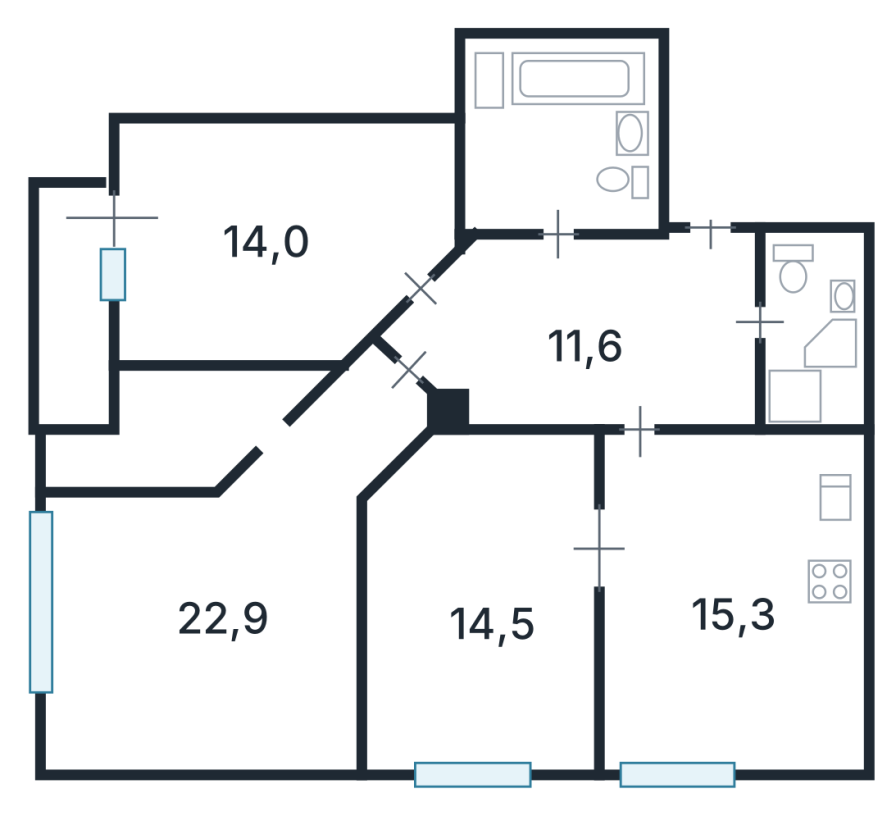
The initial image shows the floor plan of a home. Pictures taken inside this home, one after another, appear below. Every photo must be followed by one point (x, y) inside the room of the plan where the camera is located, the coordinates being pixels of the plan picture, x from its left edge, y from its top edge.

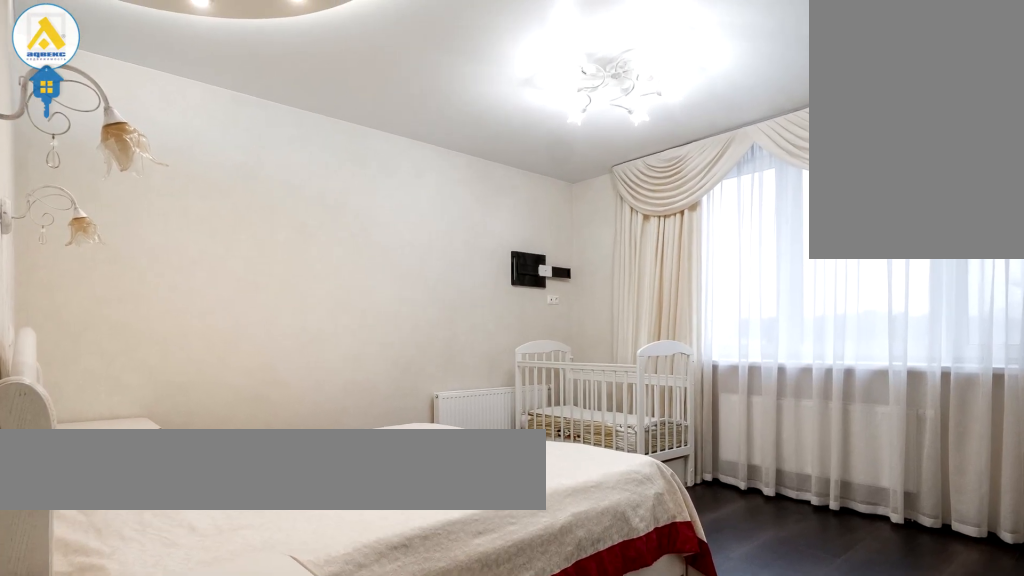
(202, 561)
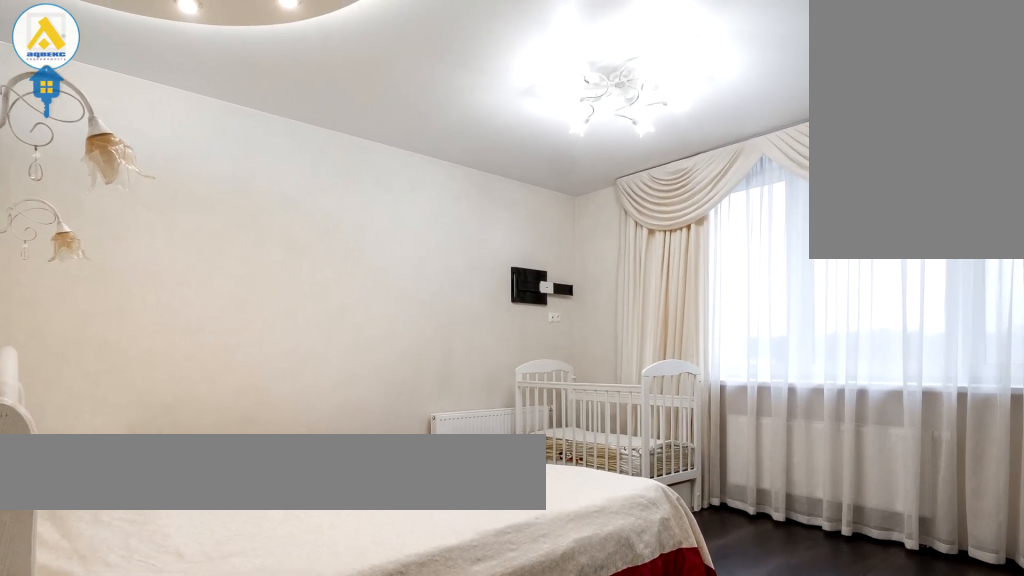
(208, 601)
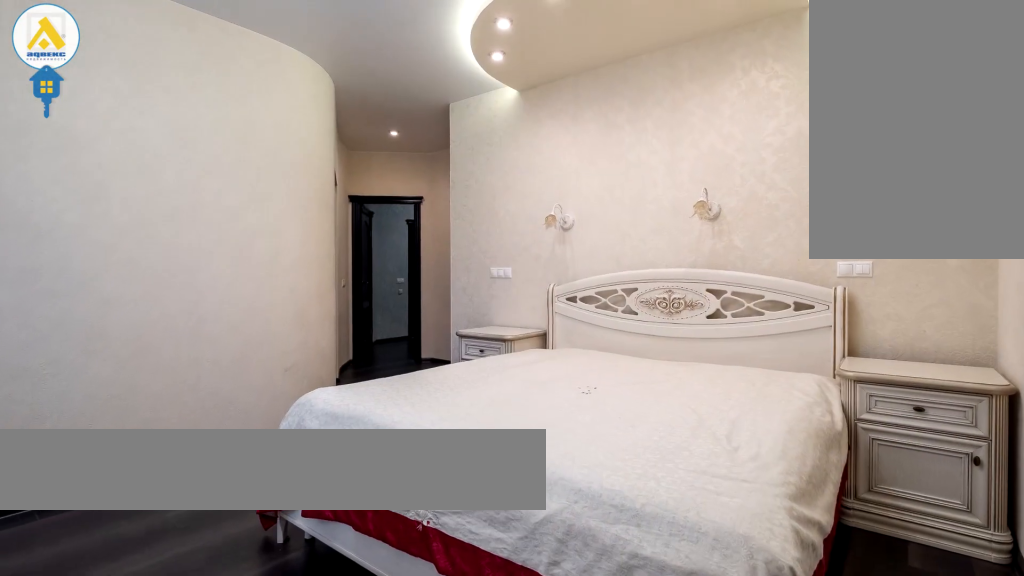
(211, 626)
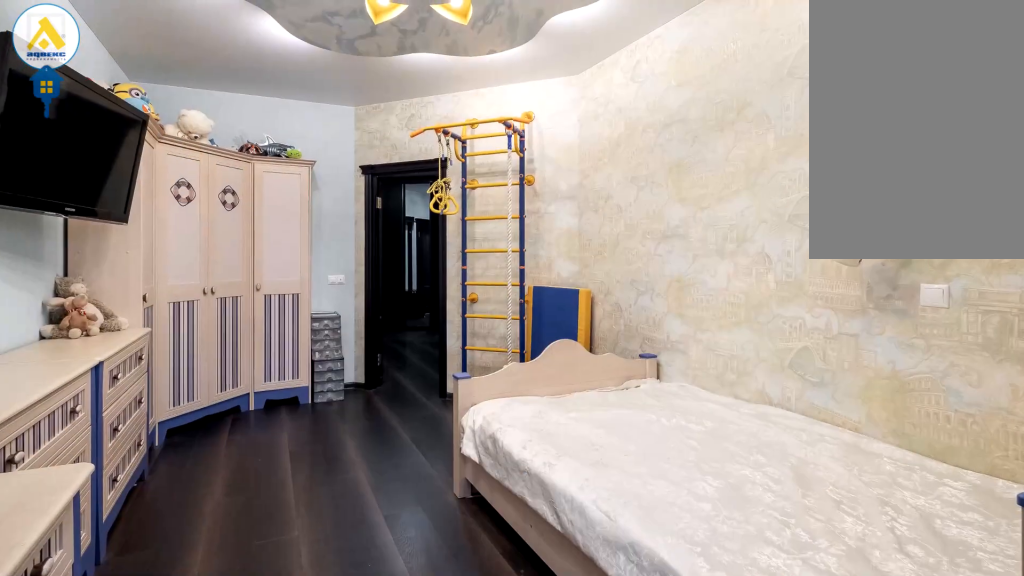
(272, 256)
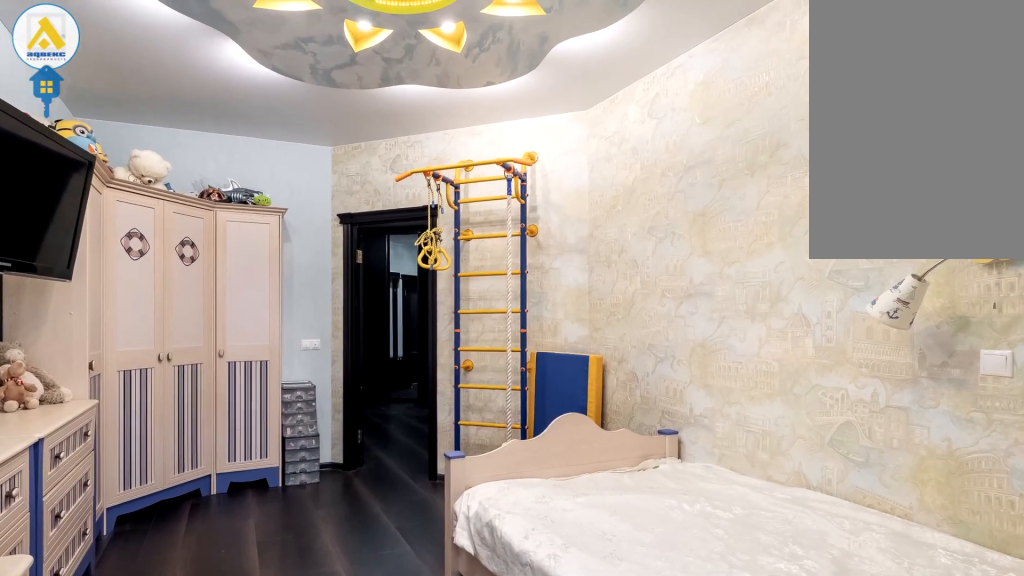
(272, 256)
